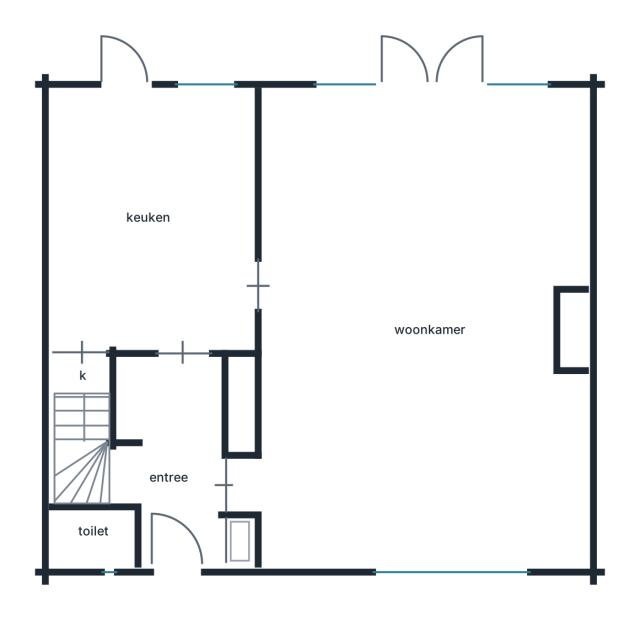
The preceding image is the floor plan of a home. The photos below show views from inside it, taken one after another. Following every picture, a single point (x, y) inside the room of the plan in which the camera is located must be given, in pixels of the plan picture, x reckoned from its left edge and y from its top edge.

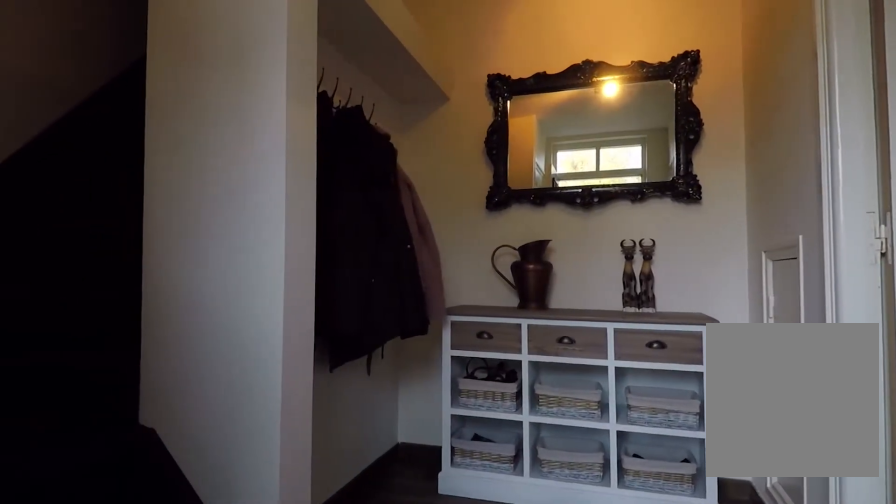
(172, 459)
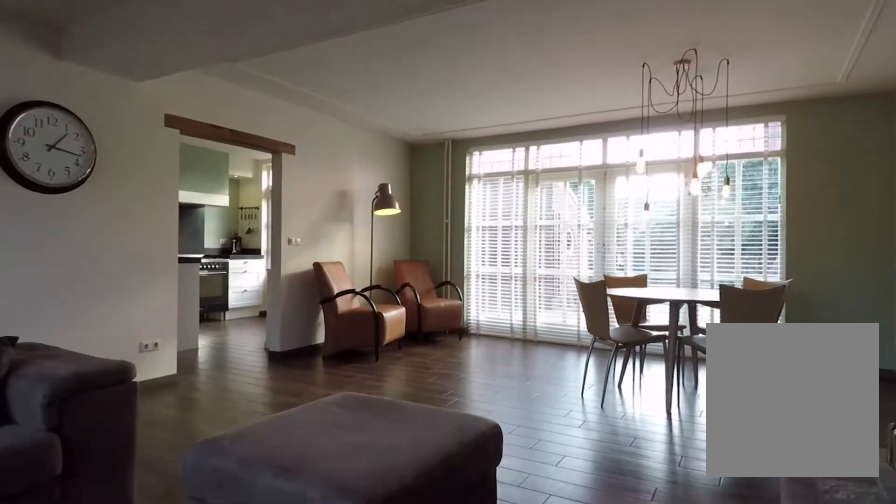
(425, 150)
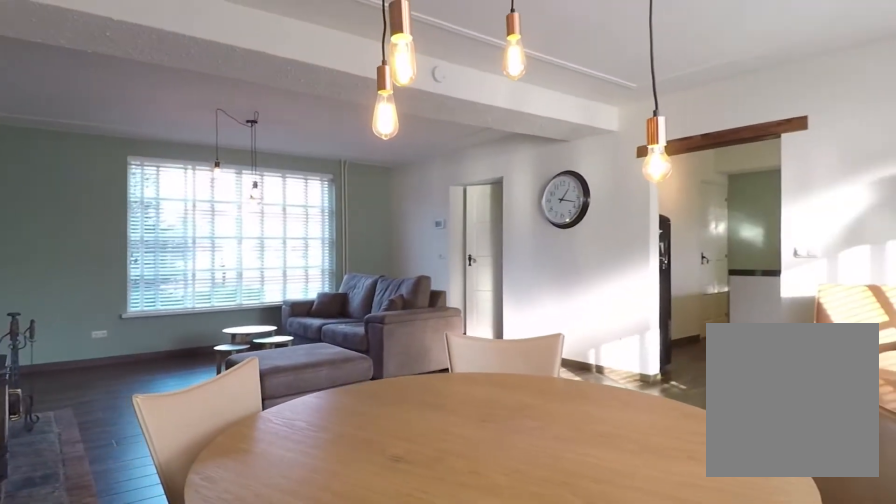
(425, 150)
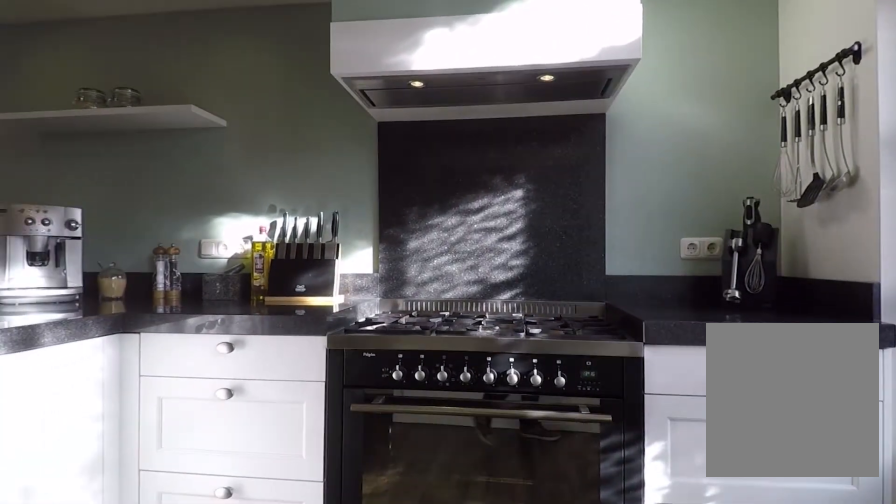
(155, 189)
